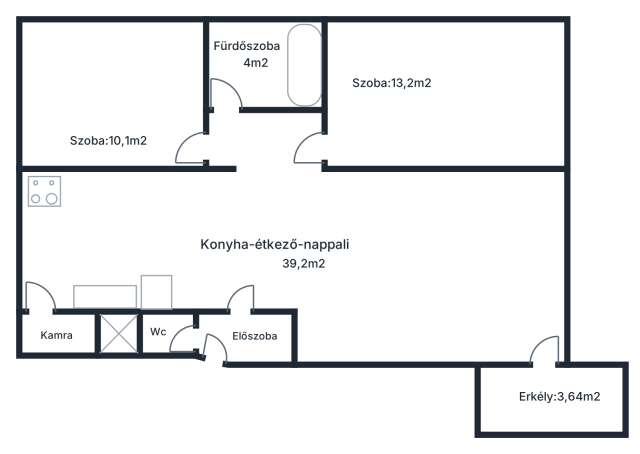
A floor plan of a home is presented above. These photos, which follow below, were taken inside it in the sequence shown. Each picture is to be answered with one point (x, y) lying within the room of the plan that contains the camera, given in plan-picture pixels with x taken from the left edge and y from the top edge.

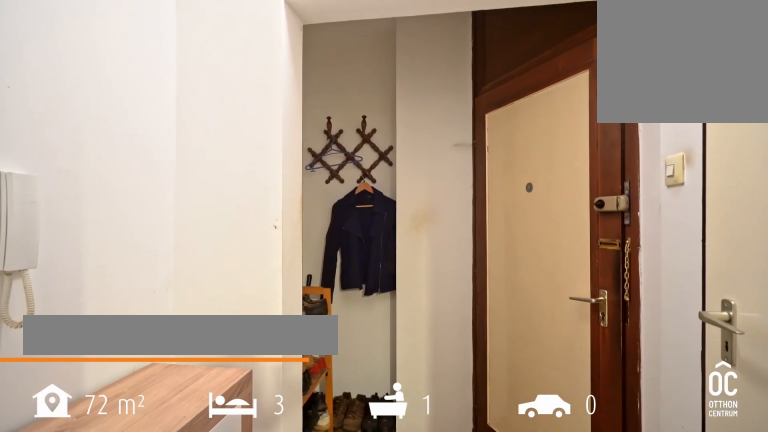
(248, 336)
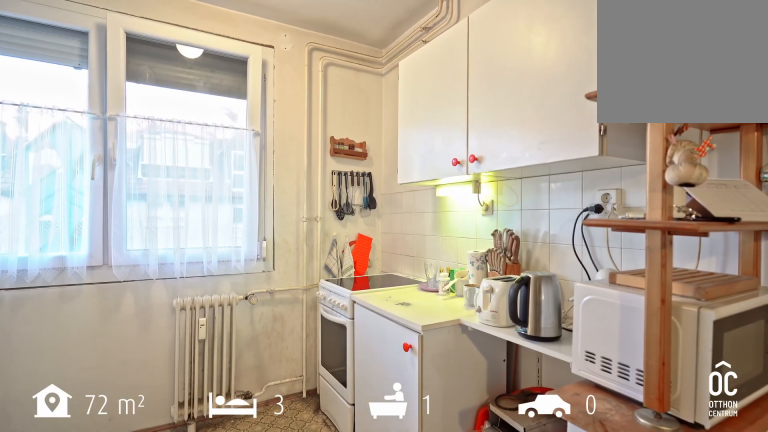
(144, 228)
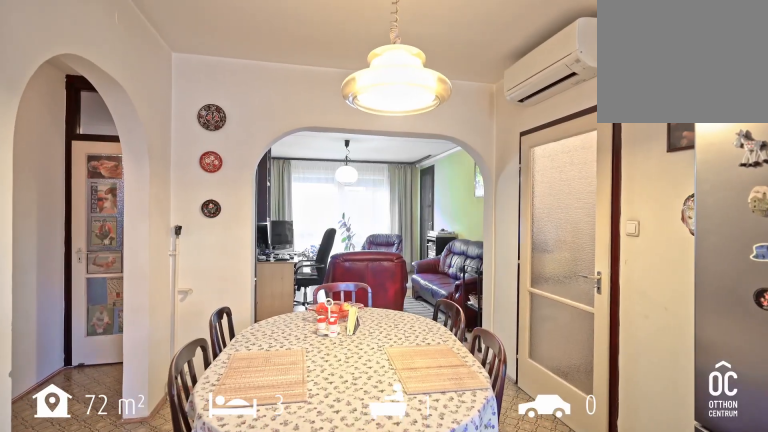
(144, 228)
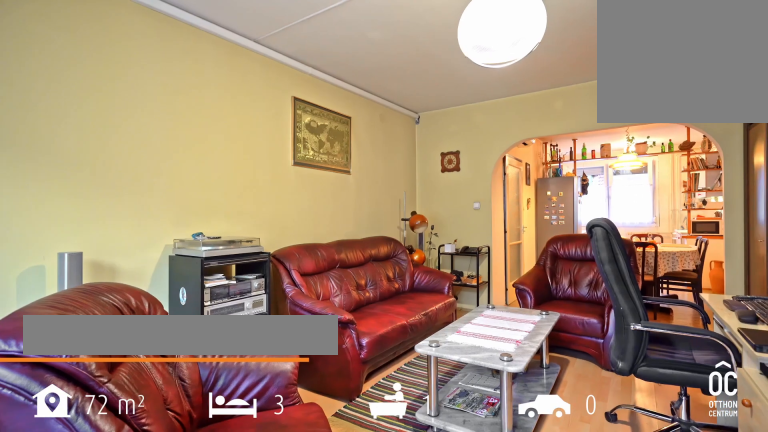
(423, 228)
